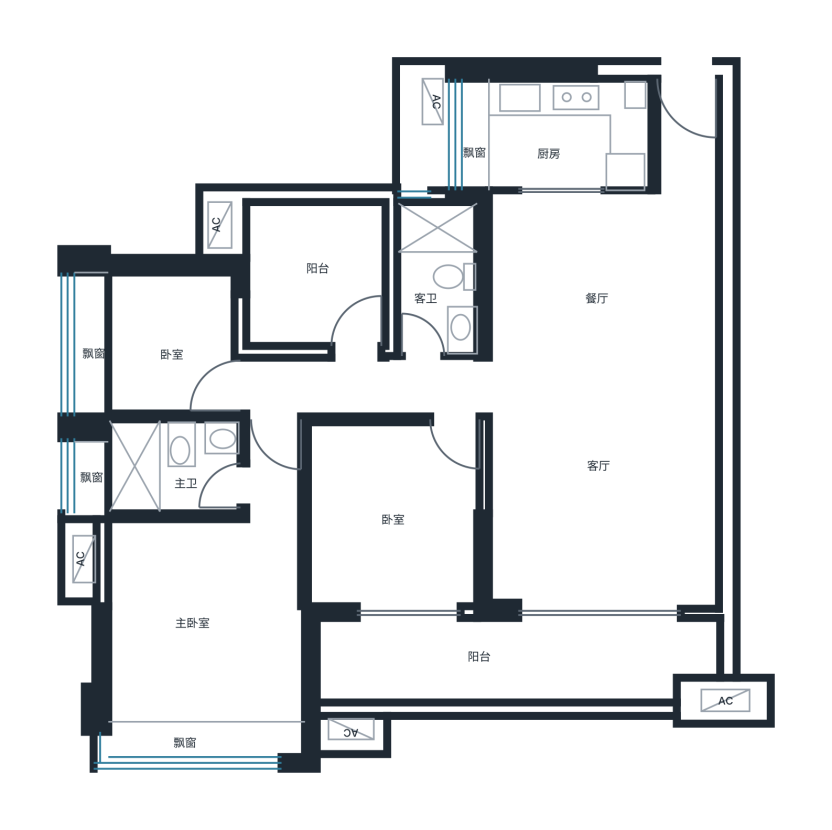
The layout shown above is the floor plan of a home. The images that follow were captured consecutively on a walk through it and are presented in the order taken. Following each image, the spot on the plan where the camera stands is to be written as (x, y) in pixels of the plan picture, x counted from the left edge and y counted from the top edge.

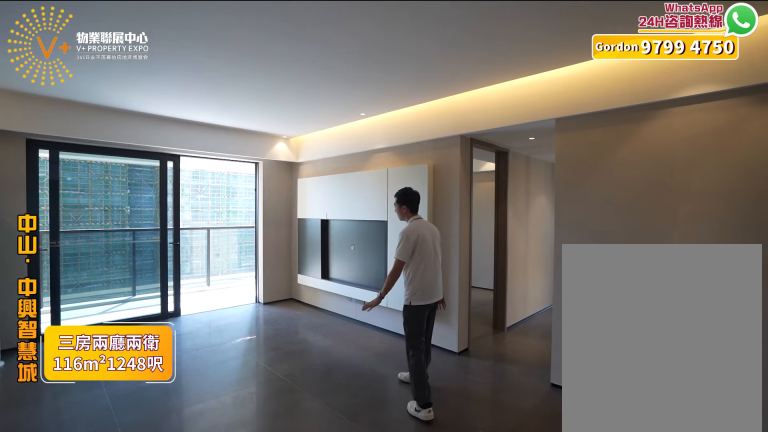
(668, 421)
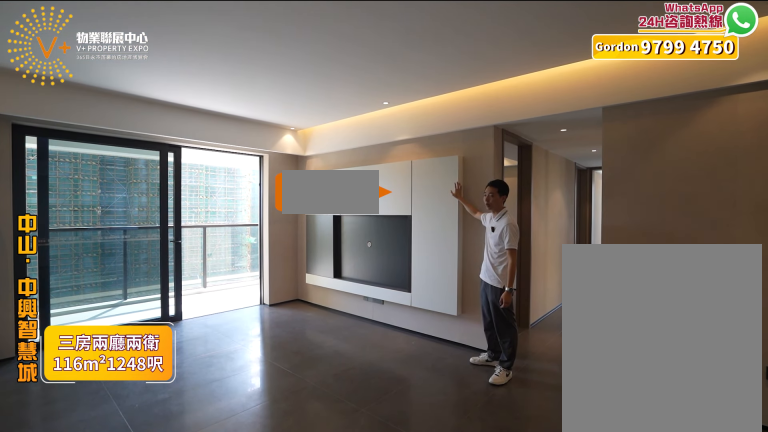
(662, 420)
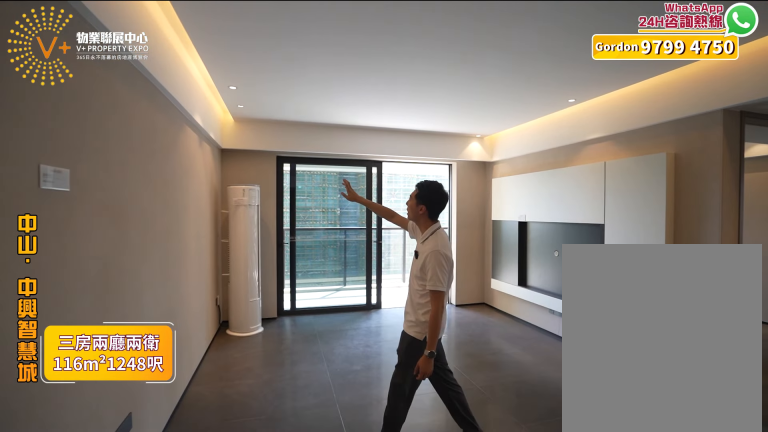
(656, 420)
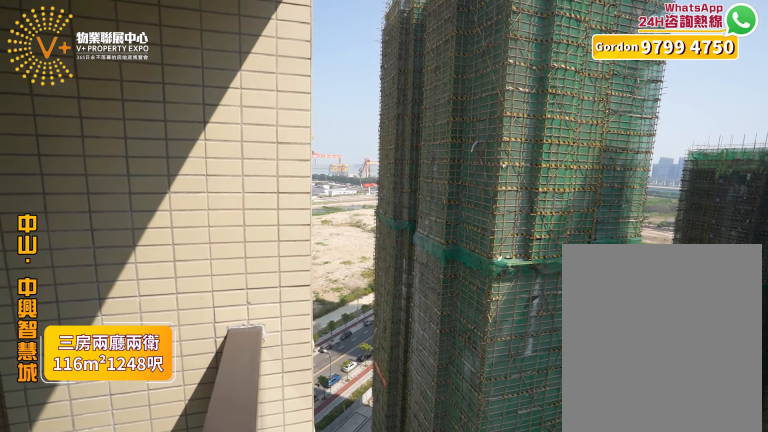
(582, 640)
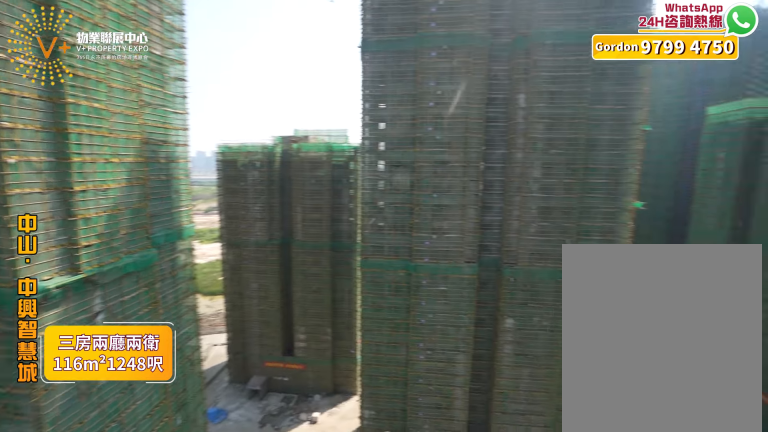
(584, 641)
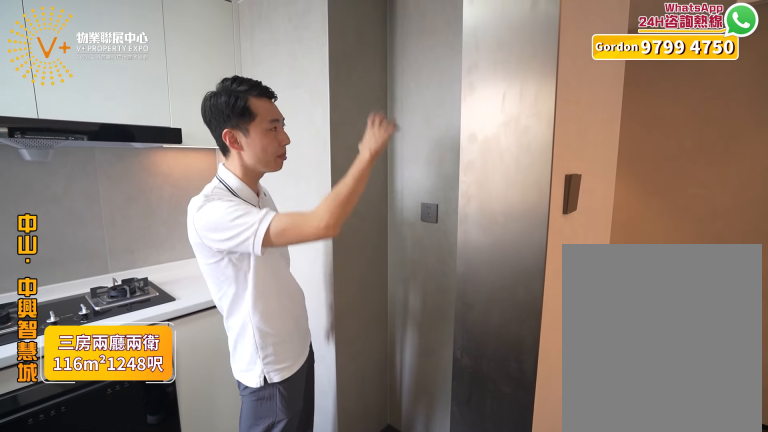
(561, 130)
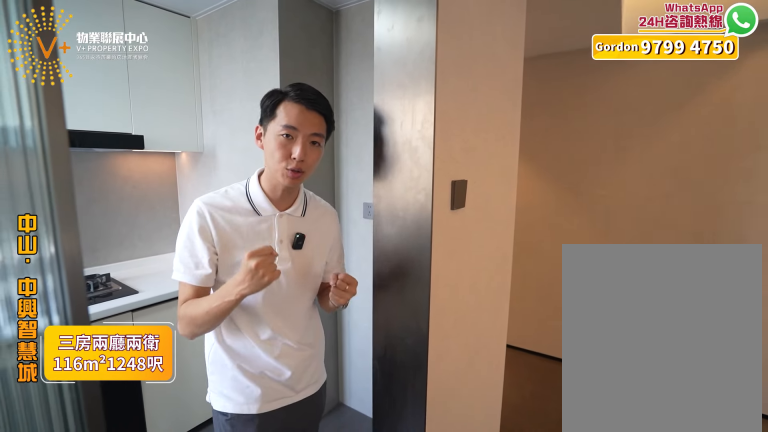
(559, 136)
